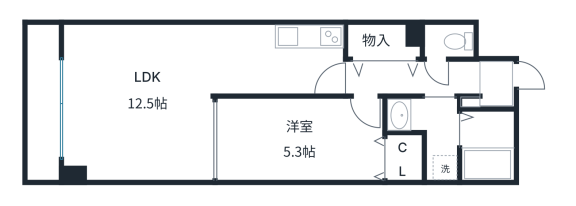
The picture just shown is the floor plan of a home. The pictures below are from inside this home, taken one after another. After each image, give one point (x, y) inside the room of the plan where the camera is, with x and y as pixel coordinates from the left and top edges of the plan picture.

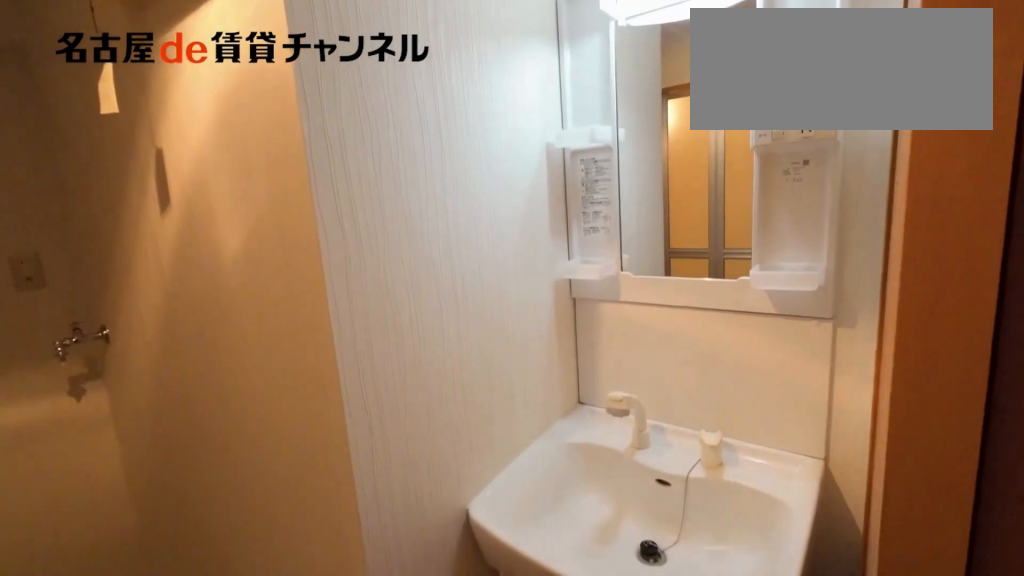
(429, 132)
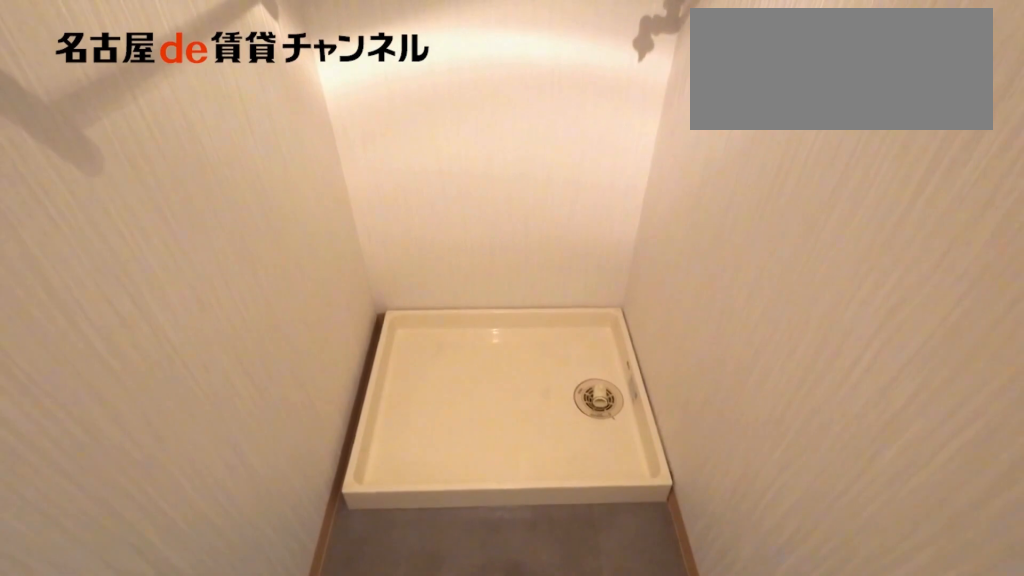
(429, 132)
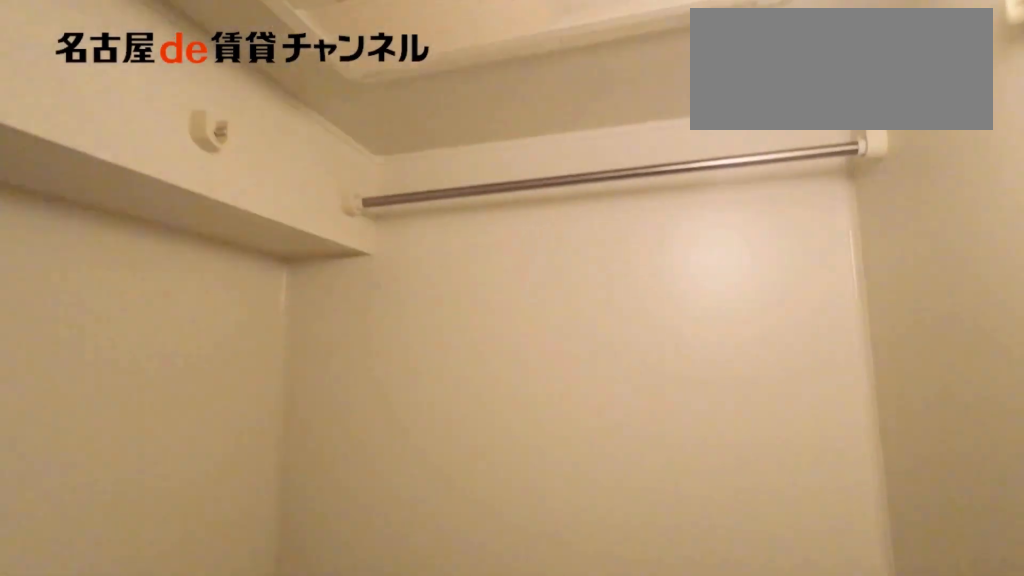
(487, 145)
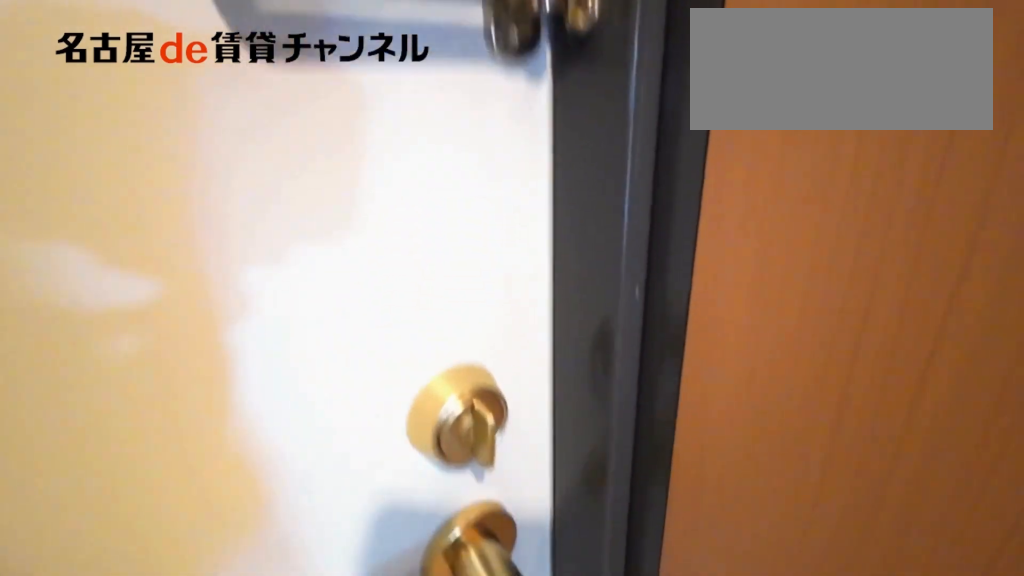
(496, 84)
